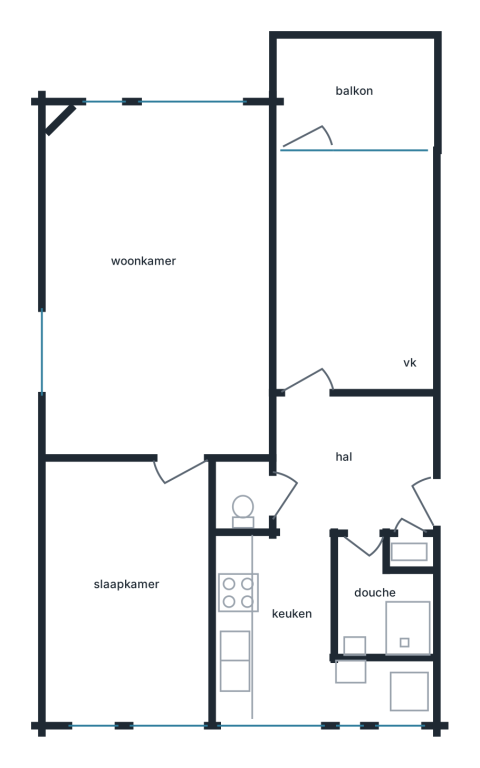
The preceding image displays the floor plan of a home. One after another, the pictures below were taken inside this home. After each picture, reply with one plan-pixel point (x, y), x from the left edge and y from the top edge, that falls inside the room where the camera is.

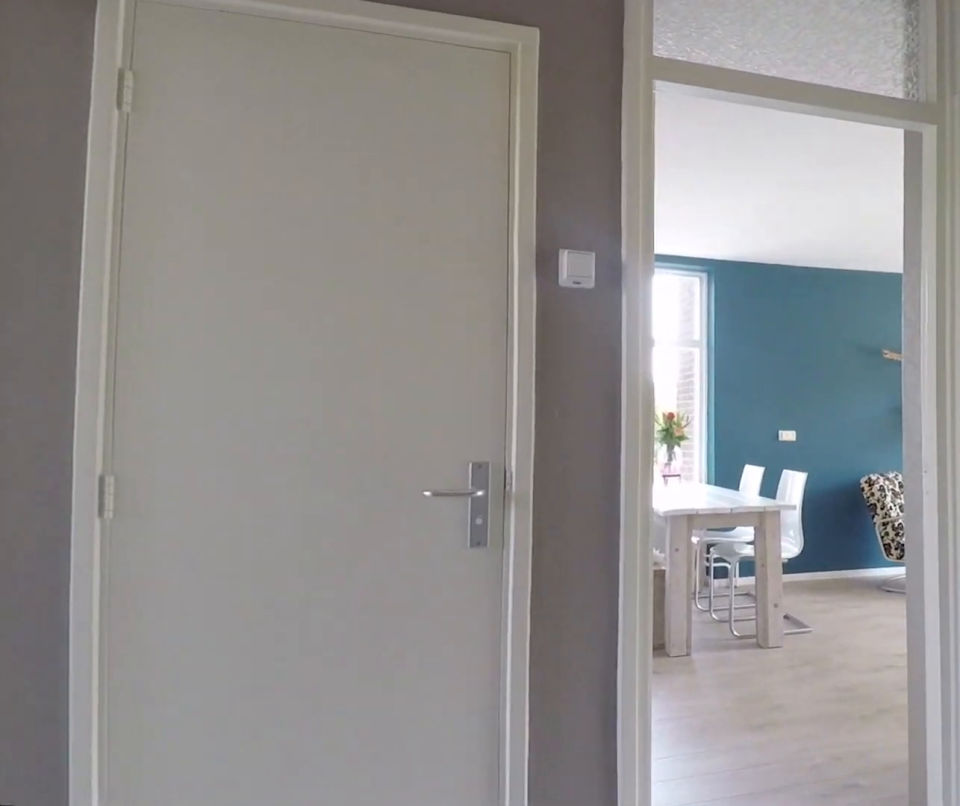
(353, 464)
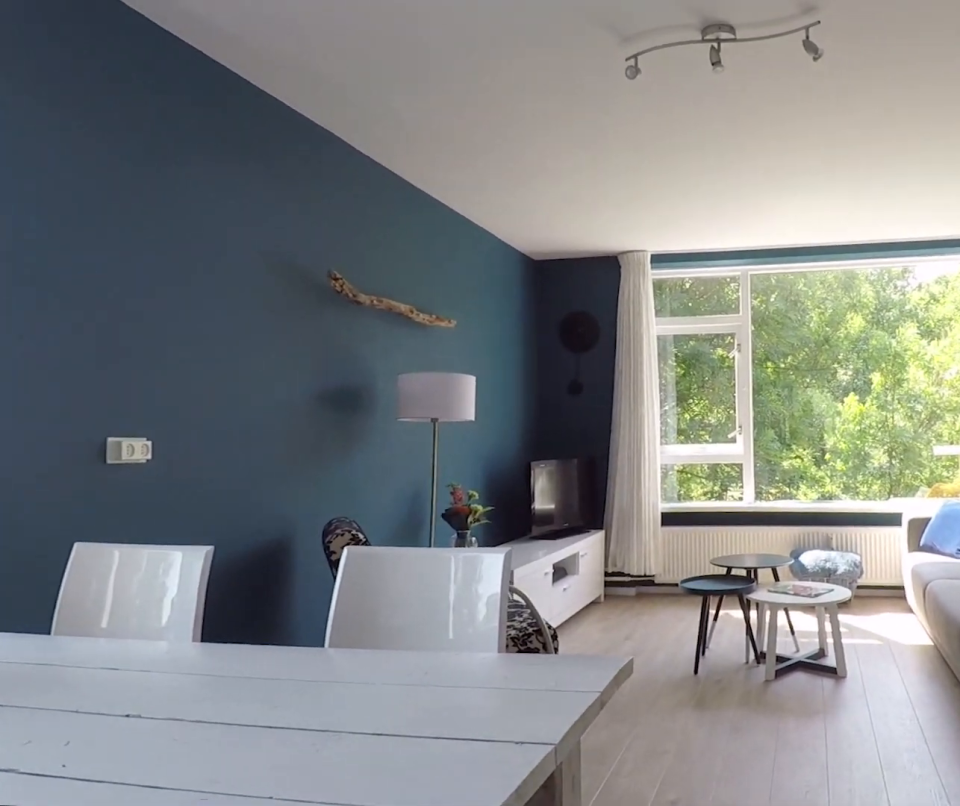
(158, 282)
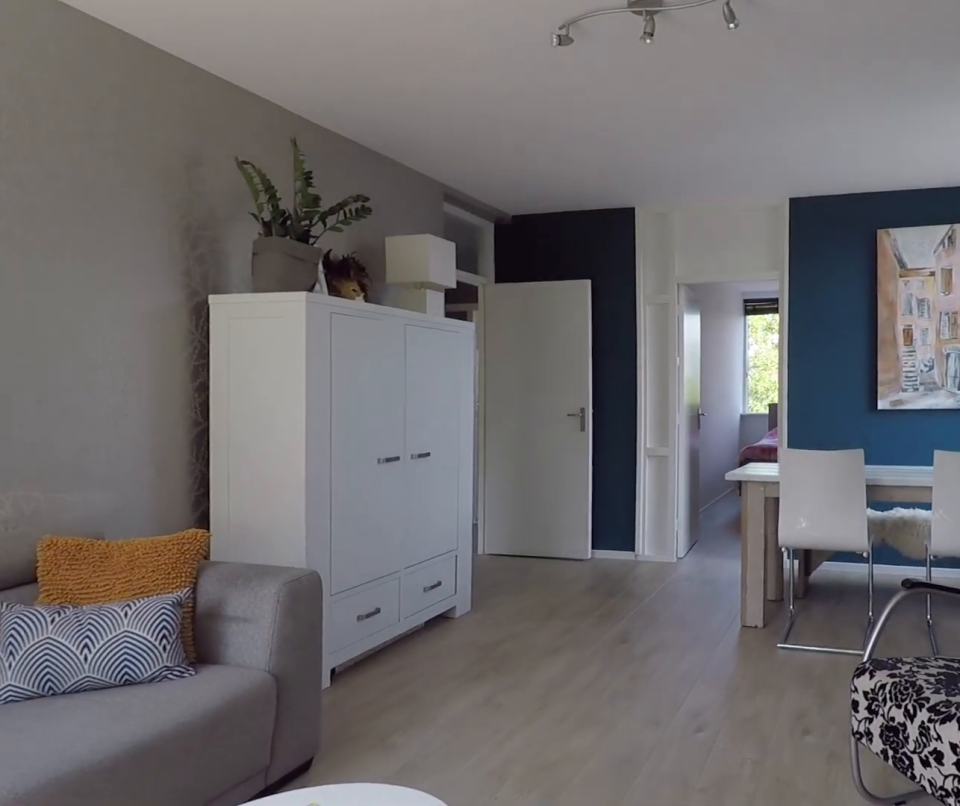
(158, 282)
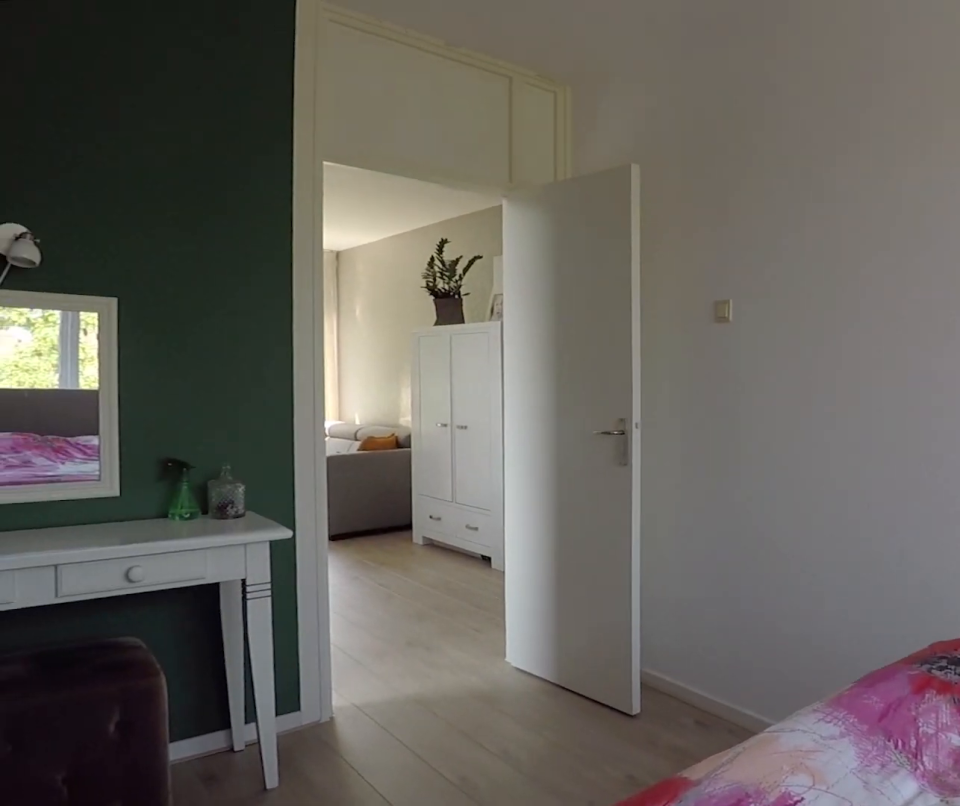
(129, 591)
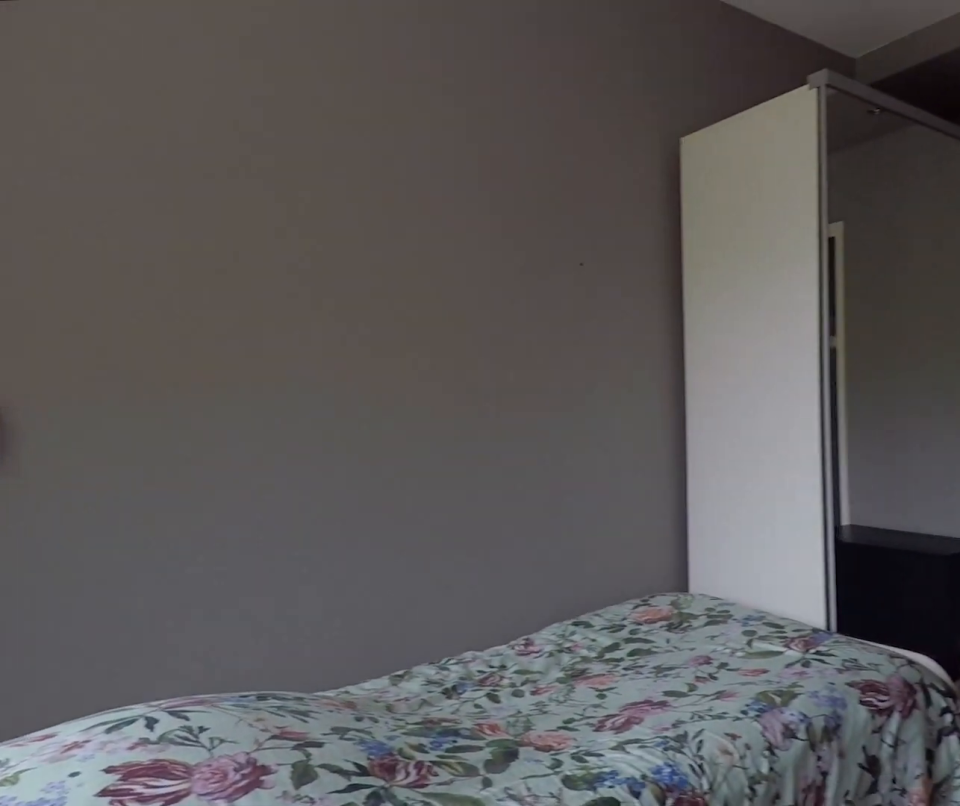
(352, 275)
